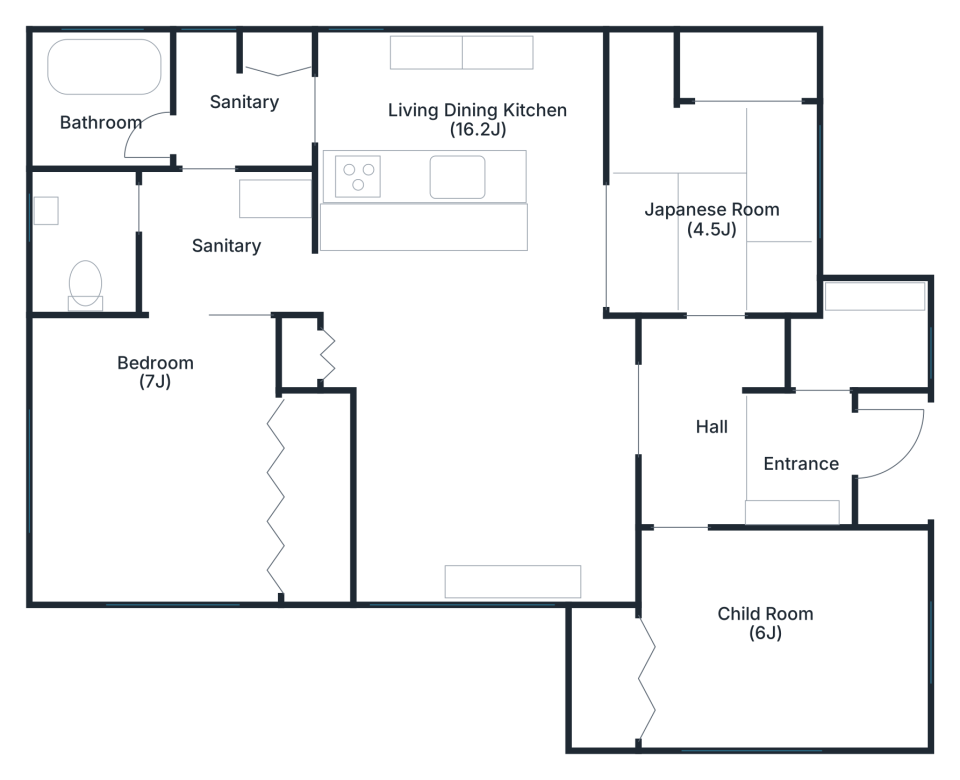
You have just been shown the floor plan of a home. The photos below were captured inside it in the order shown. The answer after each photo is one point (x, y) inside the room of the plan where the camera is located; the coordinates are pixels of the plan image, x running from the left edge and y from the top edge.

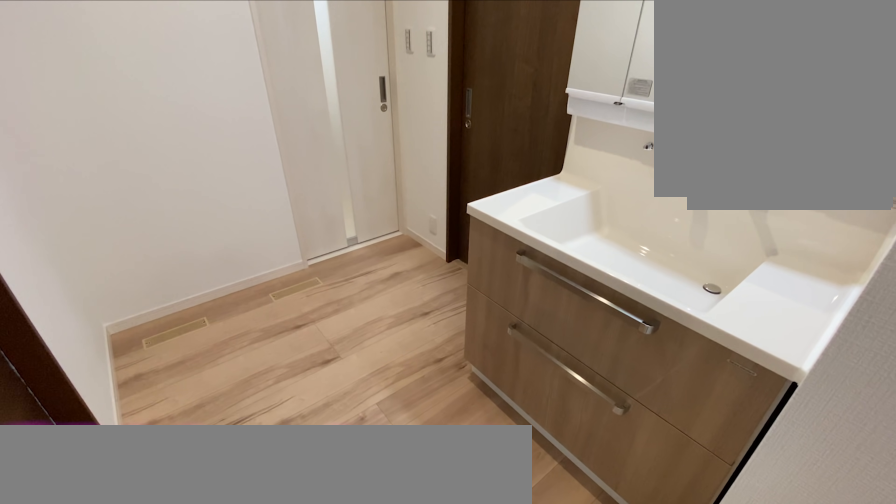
(212, 252)
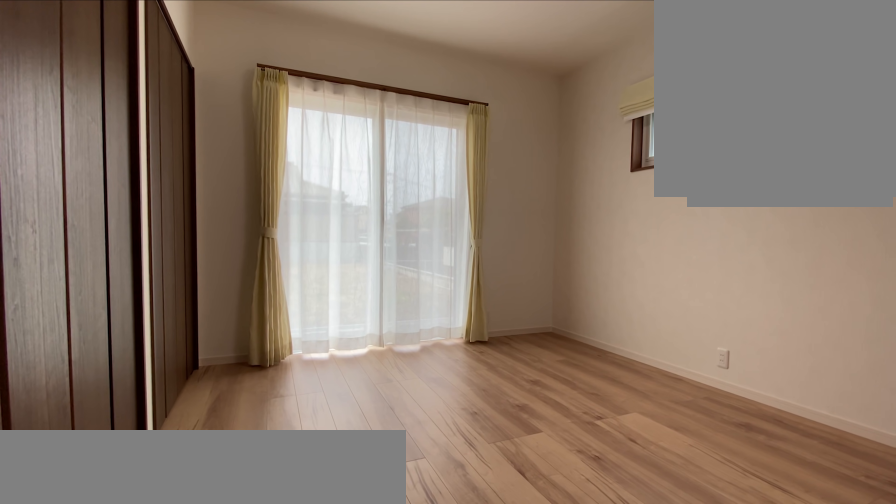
(156, 481)
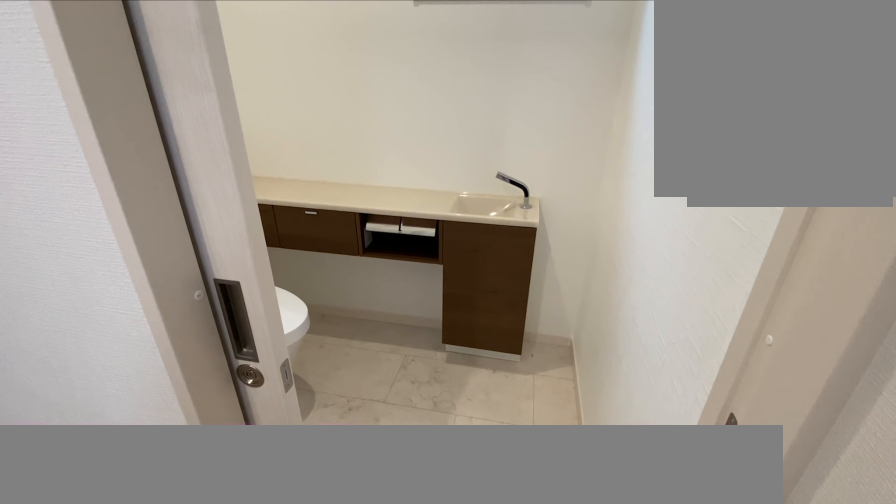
(91, 244)
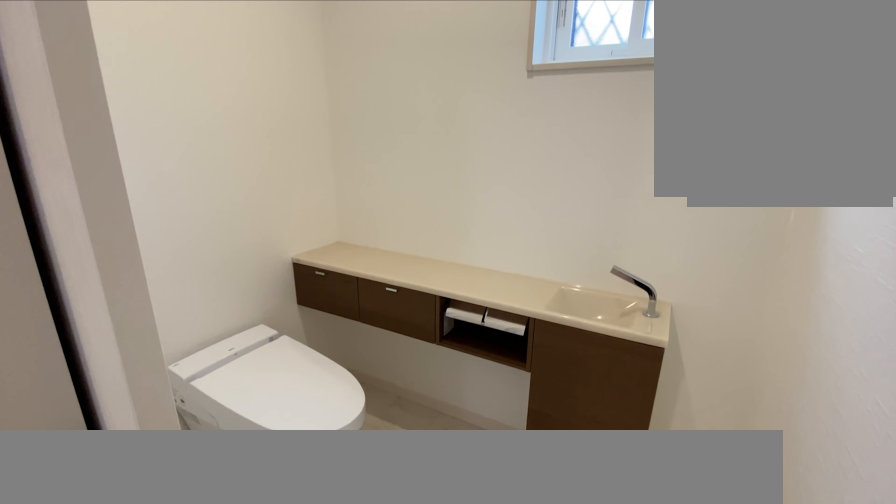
(91, 245)
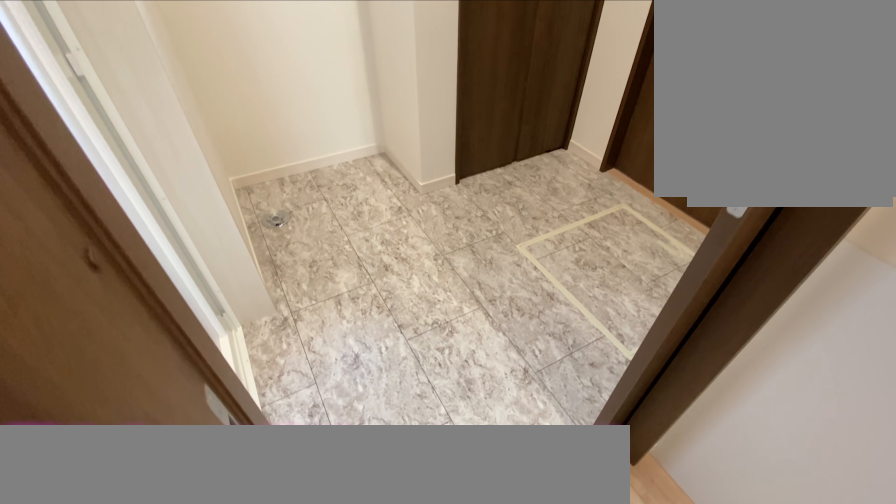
(238, 117)
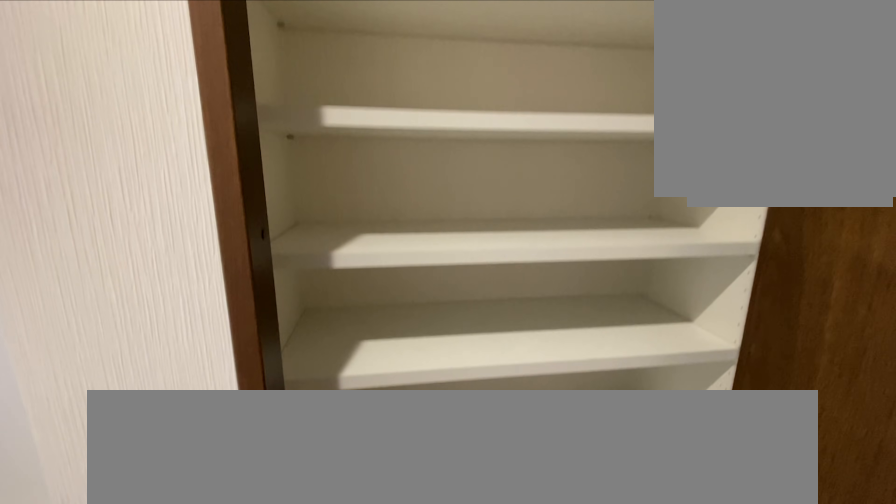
(238, 118)
